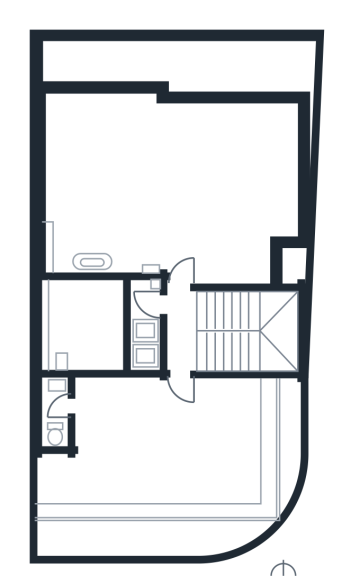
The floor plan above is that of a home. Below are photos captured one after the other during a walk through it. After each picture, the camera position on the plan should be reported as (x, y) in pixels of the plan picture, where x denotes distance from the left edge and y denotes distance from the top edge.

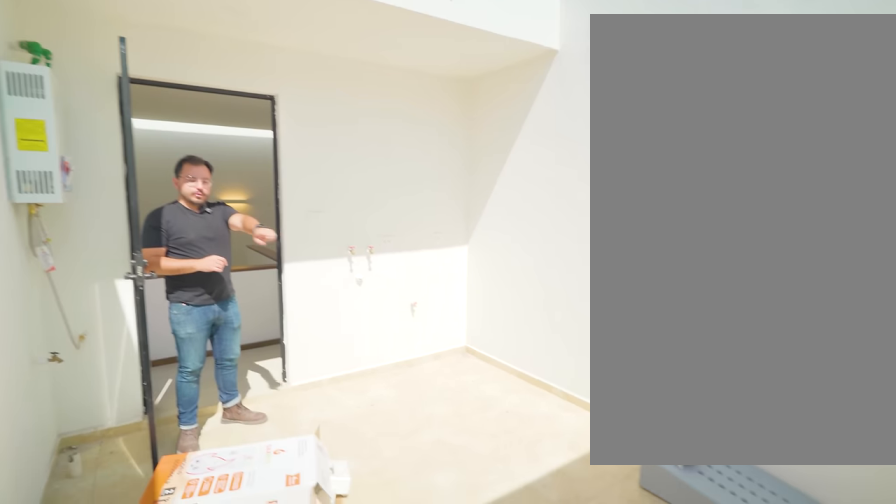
(66, 301)
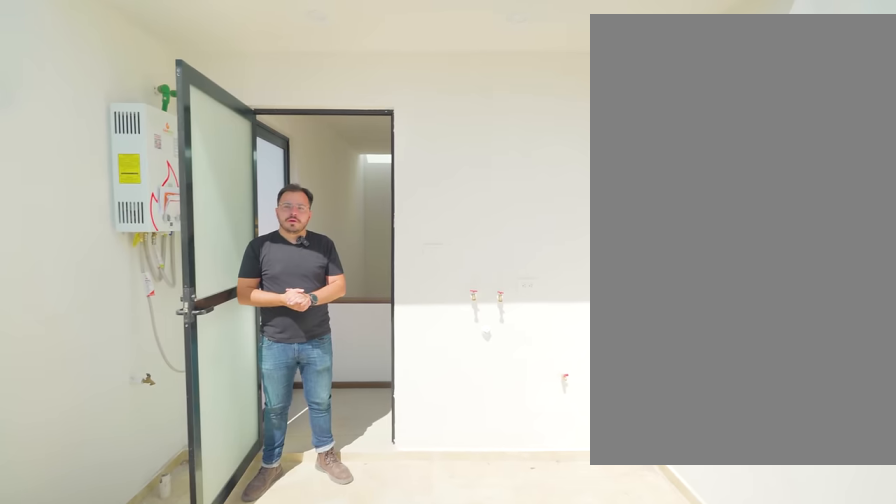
(65, 305)
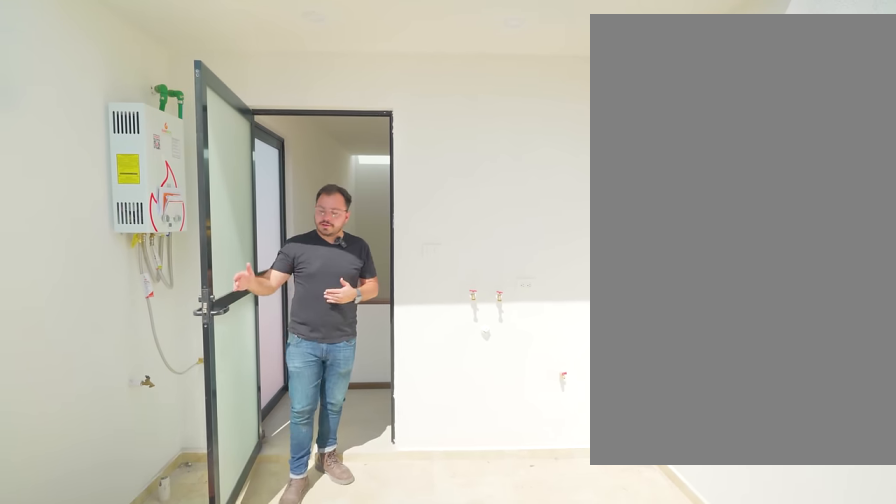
(65, 308)
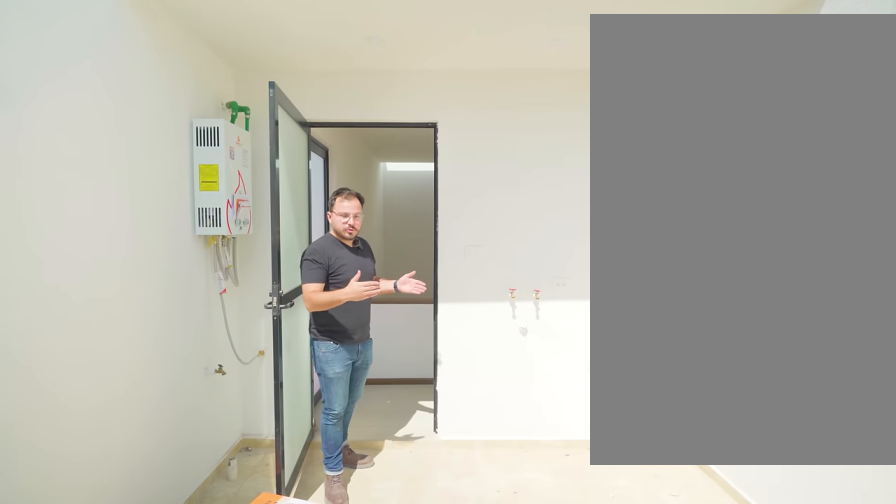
(65, 309)
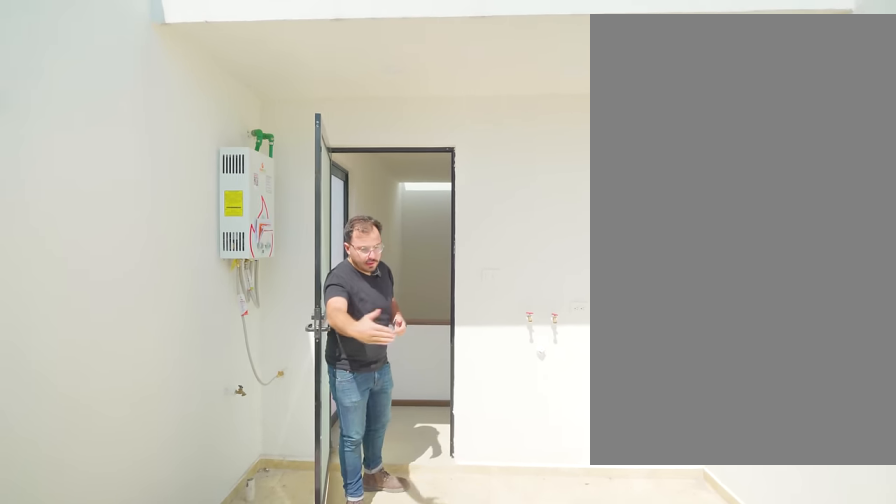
(65, 309)
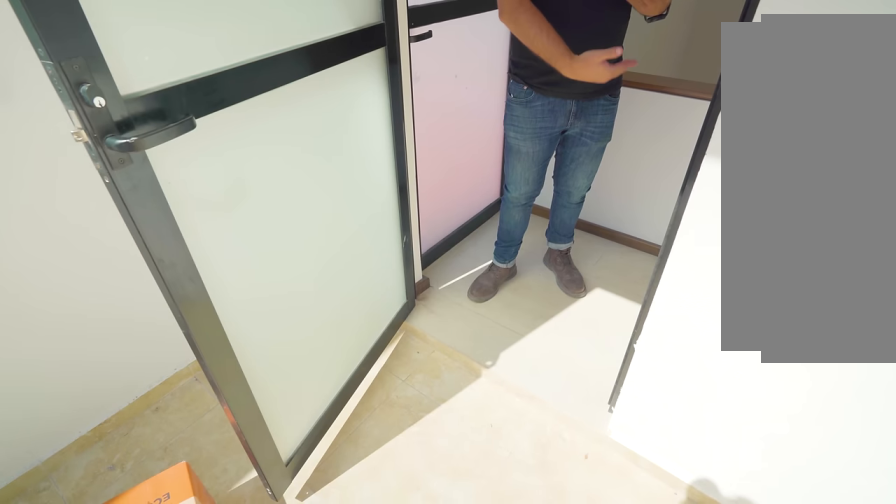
(99, 312)
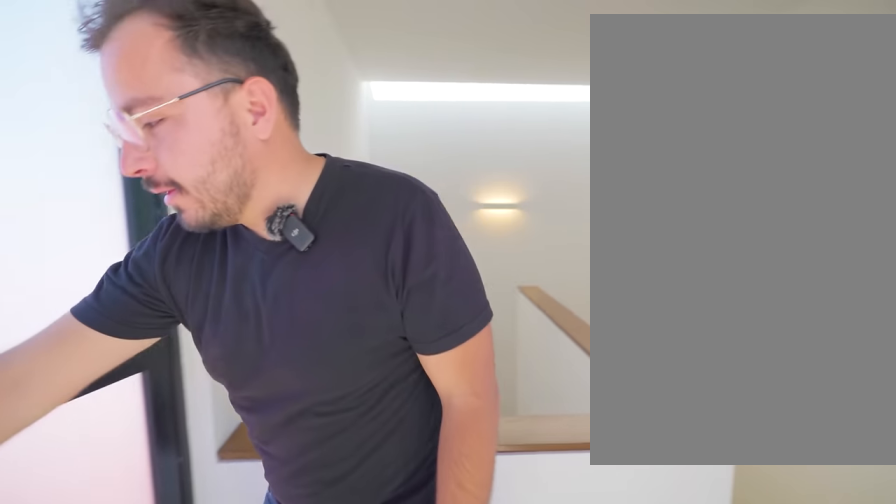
(176, 306)
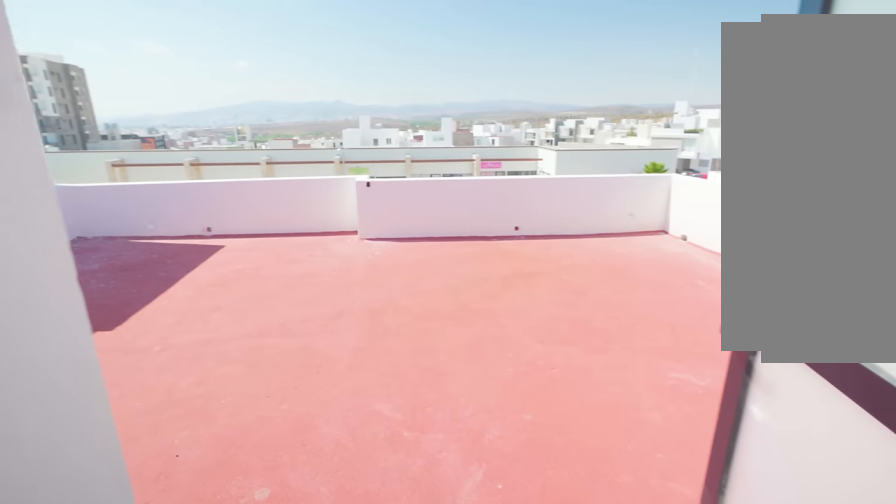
(178, 297)
